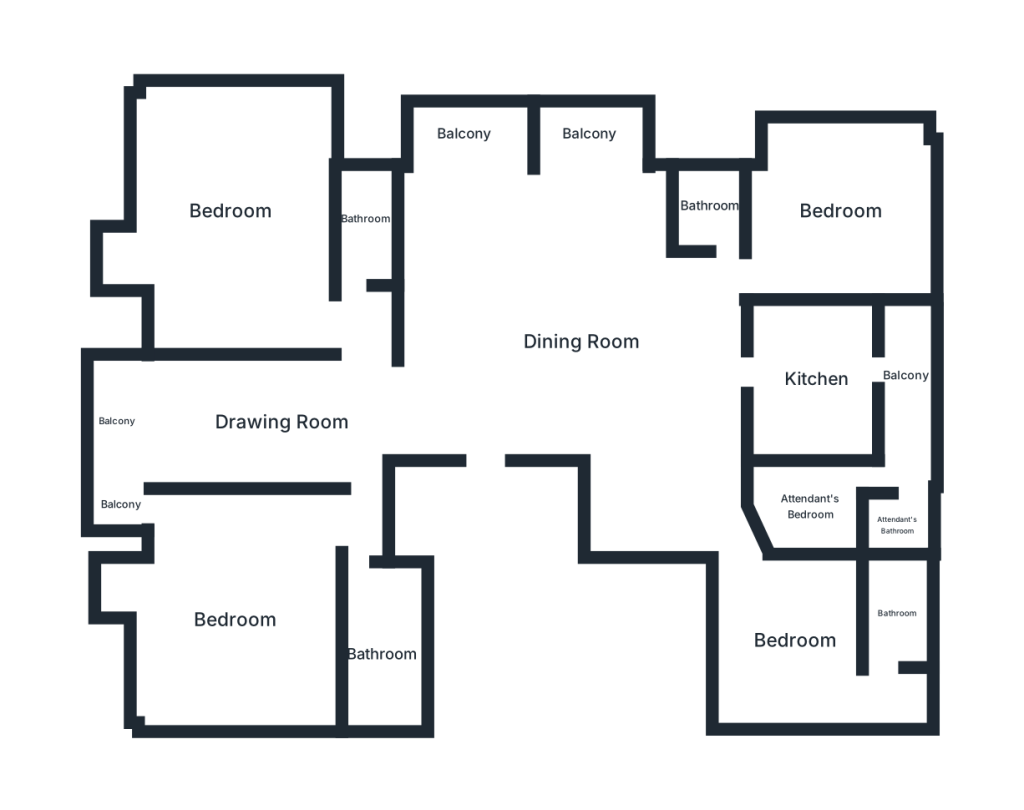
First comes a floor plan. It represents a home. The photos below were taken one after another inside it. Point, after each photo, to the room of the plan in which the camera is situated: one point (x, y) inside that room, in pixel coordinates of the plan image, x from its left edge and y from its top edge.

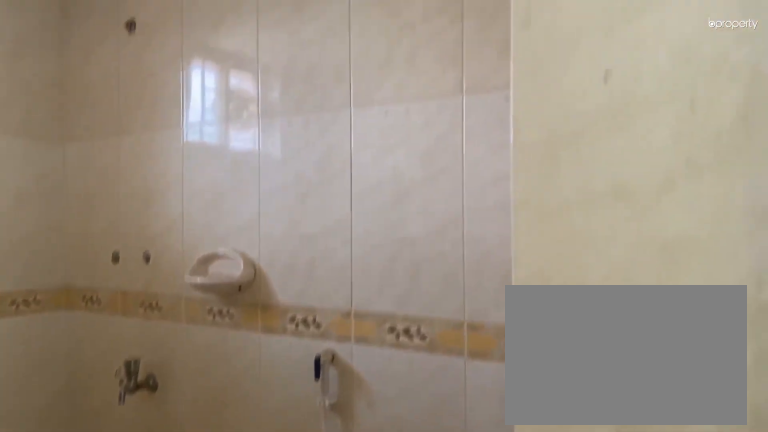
(368, 220)
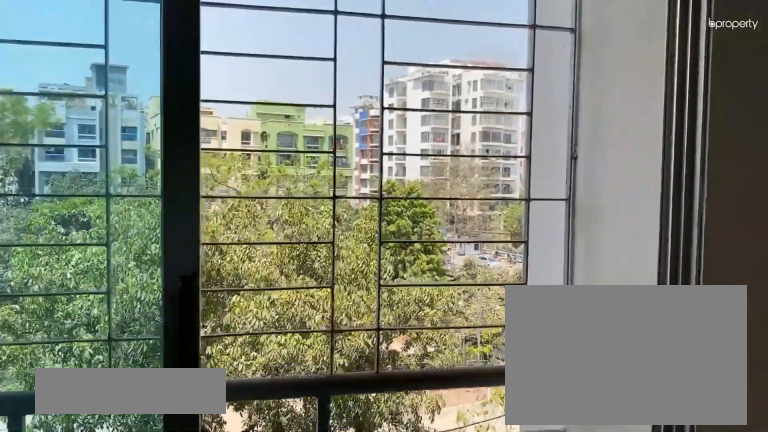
(586, 186)
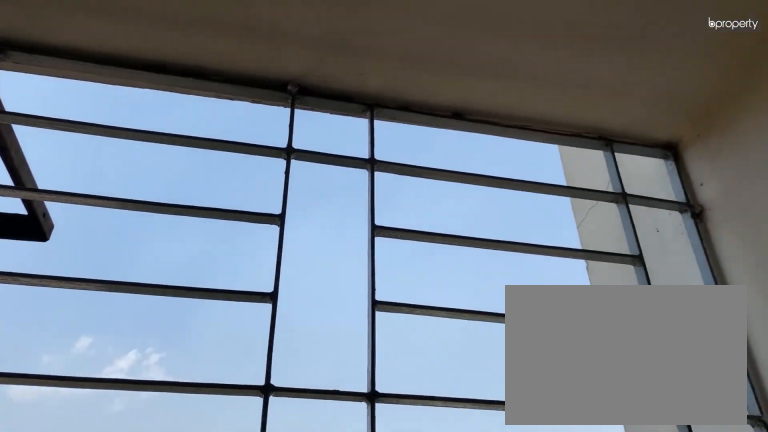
(589, 136)
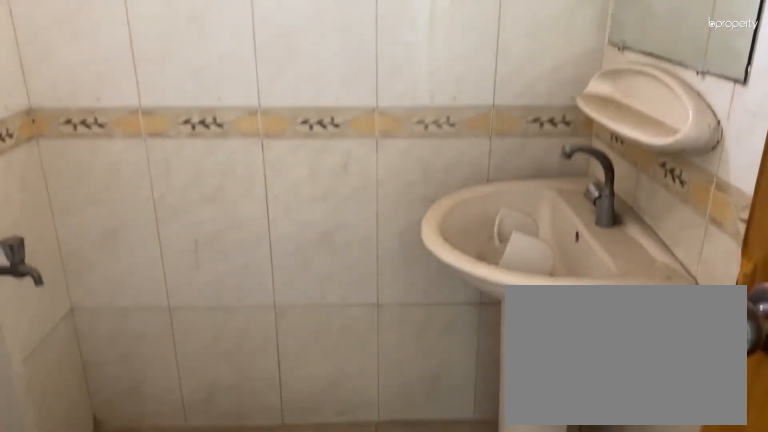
(712, 207)
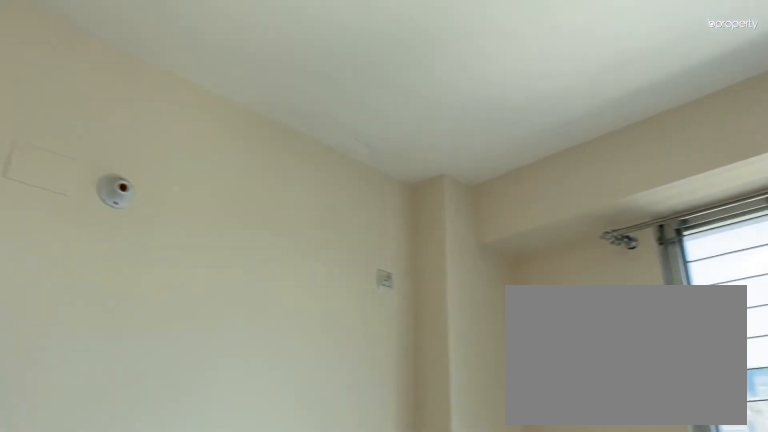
(839, 210)
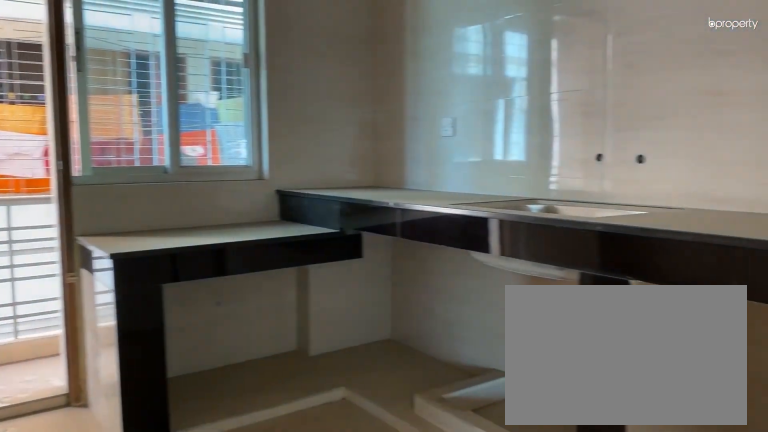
(816, 379)
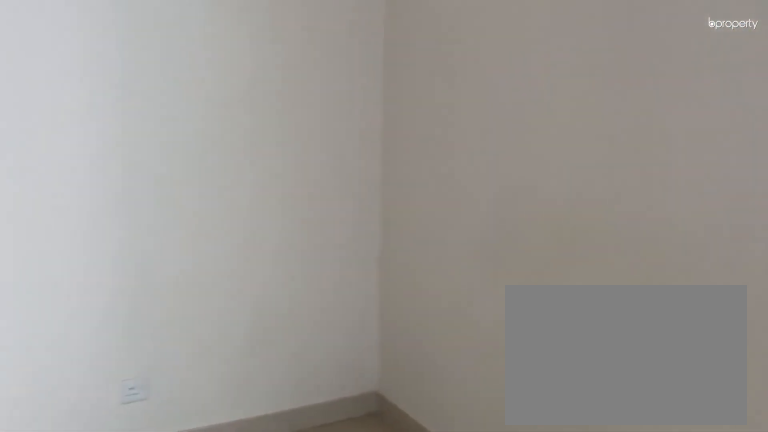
(793, 636)
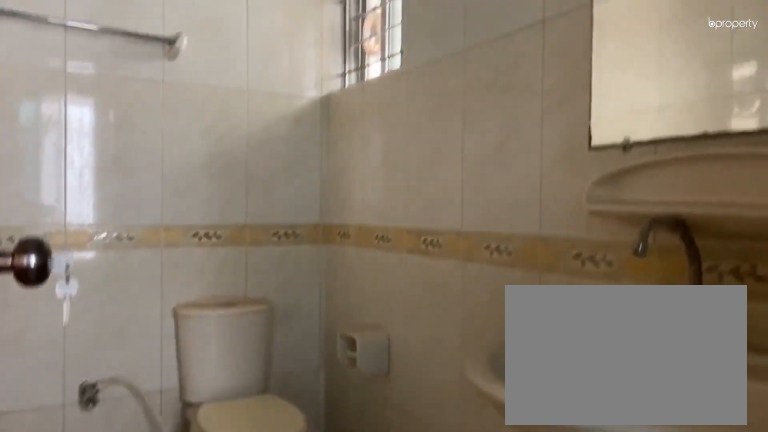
(896, 613)
